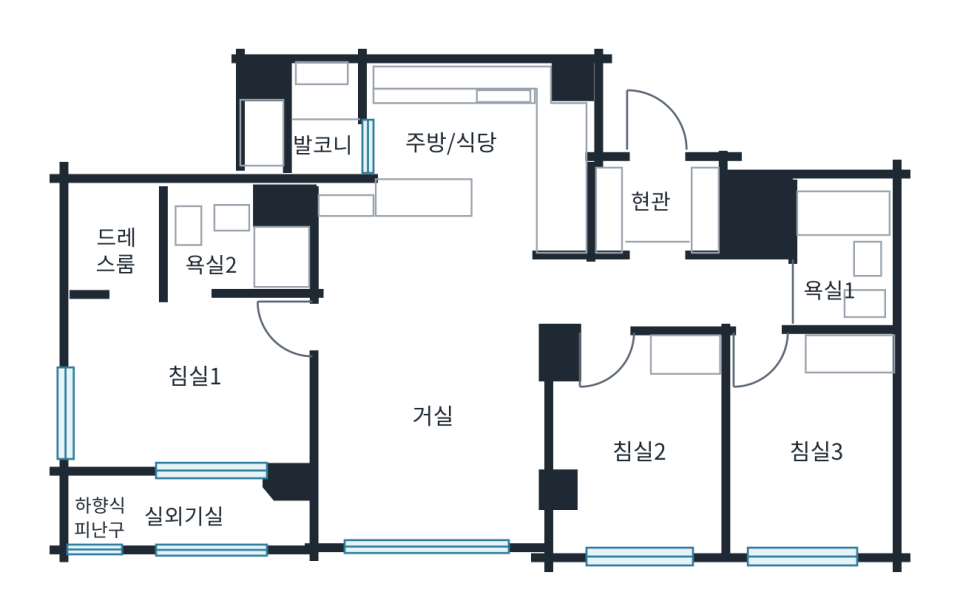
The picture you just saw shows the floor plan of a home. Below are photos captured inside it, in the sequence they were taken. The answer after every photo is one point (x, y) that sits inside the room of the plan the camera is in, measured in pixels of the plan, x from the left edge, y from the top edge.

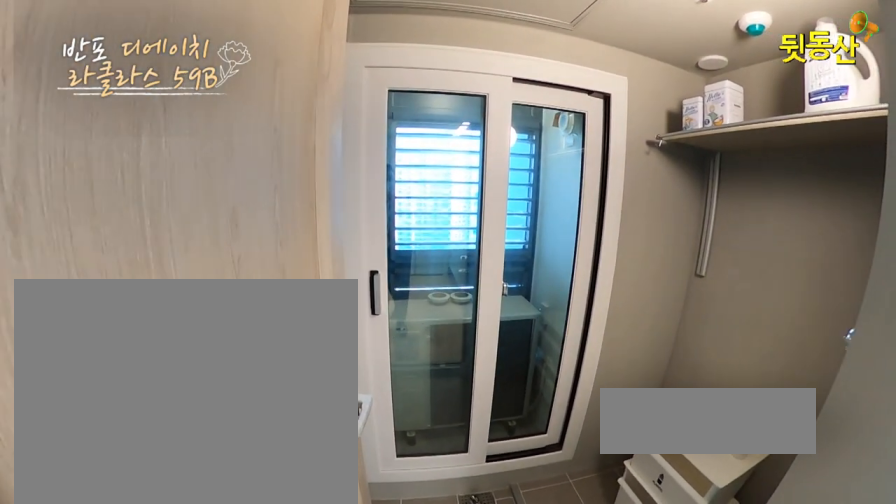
(317, 125)
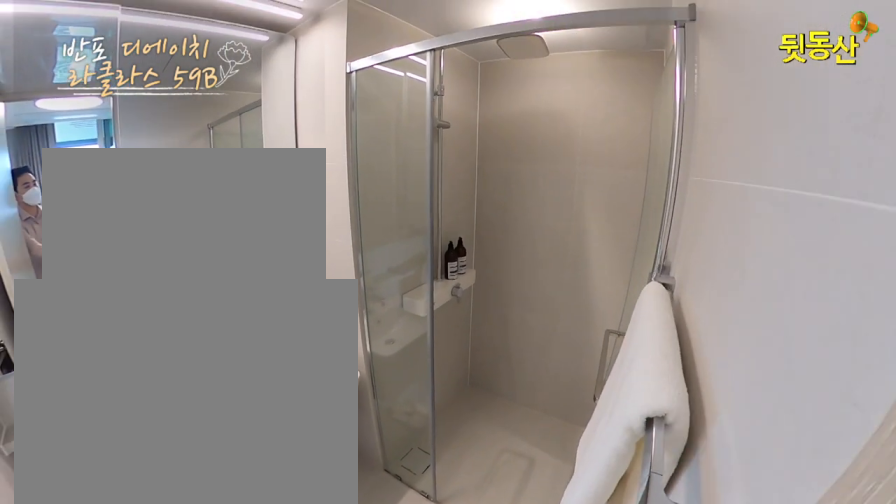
(224, 256)
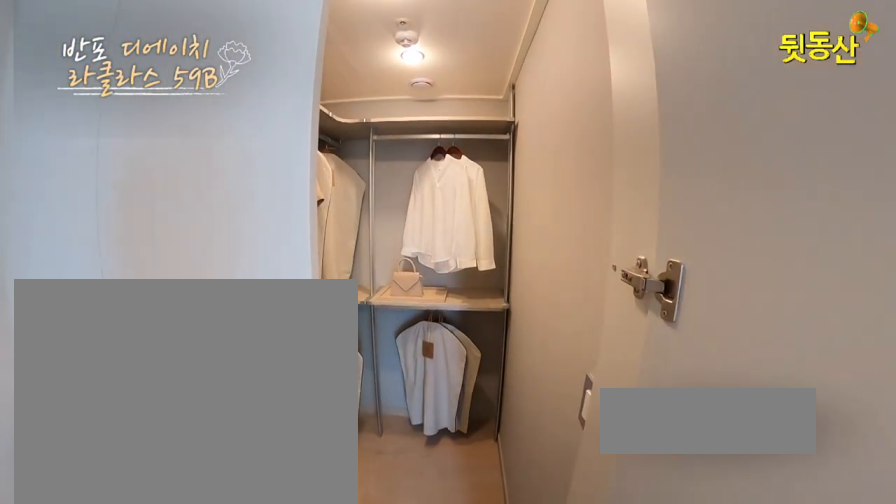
(106, 242)
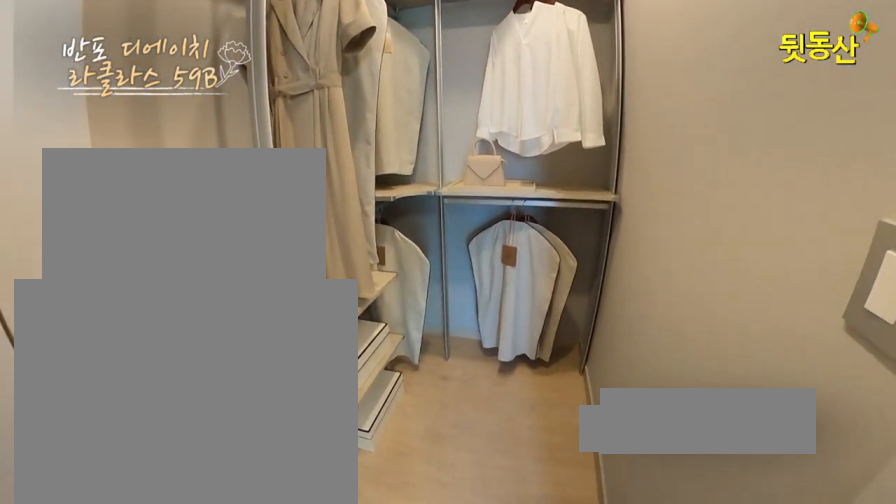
(104, 242)
